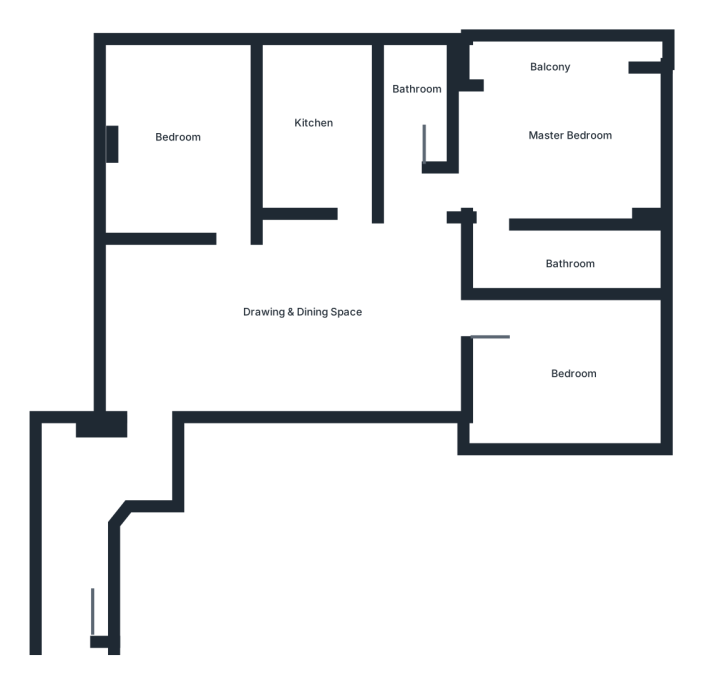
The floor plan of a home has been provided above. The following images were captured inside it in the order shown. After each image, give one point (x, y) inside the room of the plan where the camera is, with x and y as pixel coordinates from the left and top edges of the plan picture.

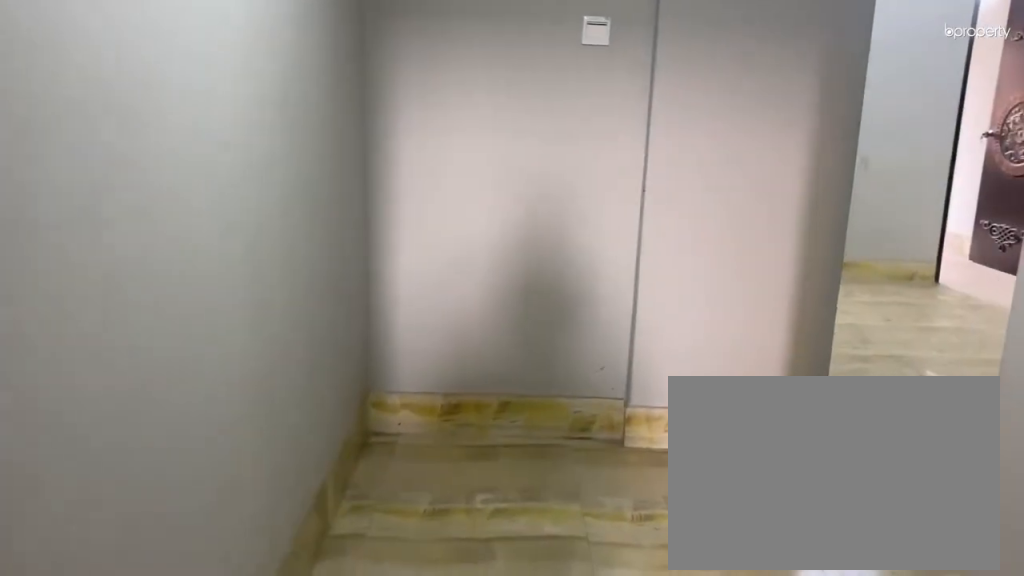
(71, 571)
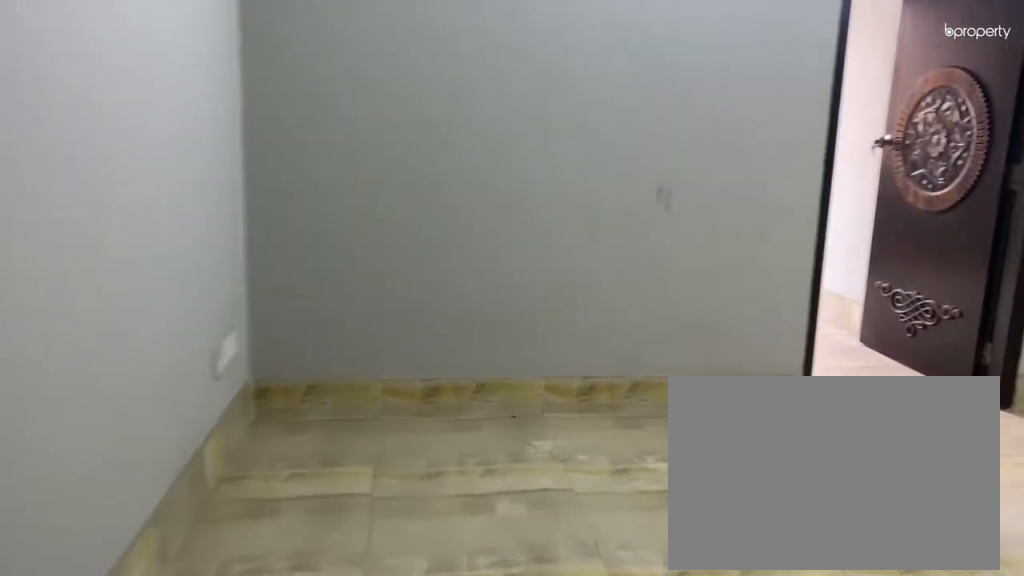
(179, 379)
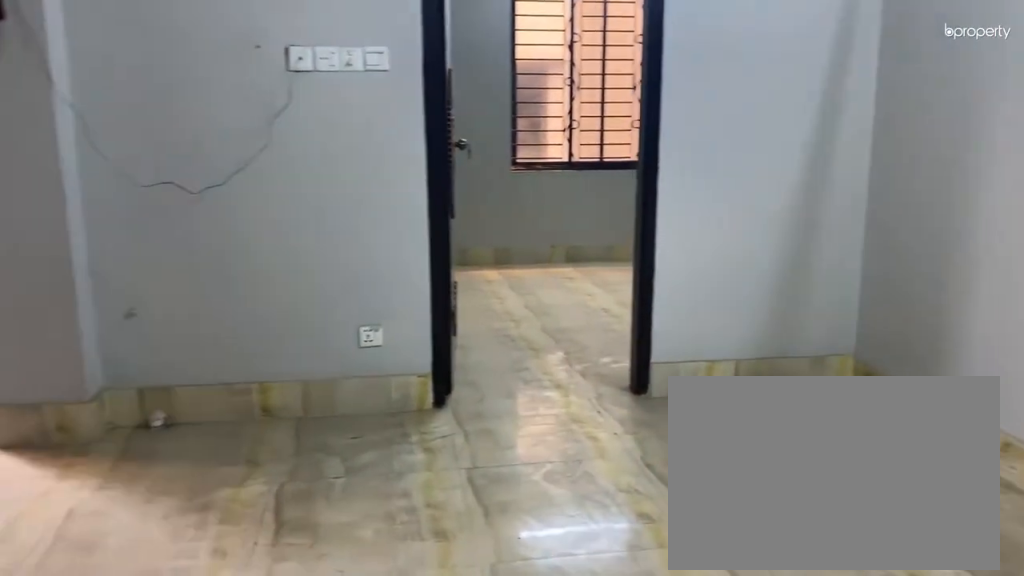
(297, 289)
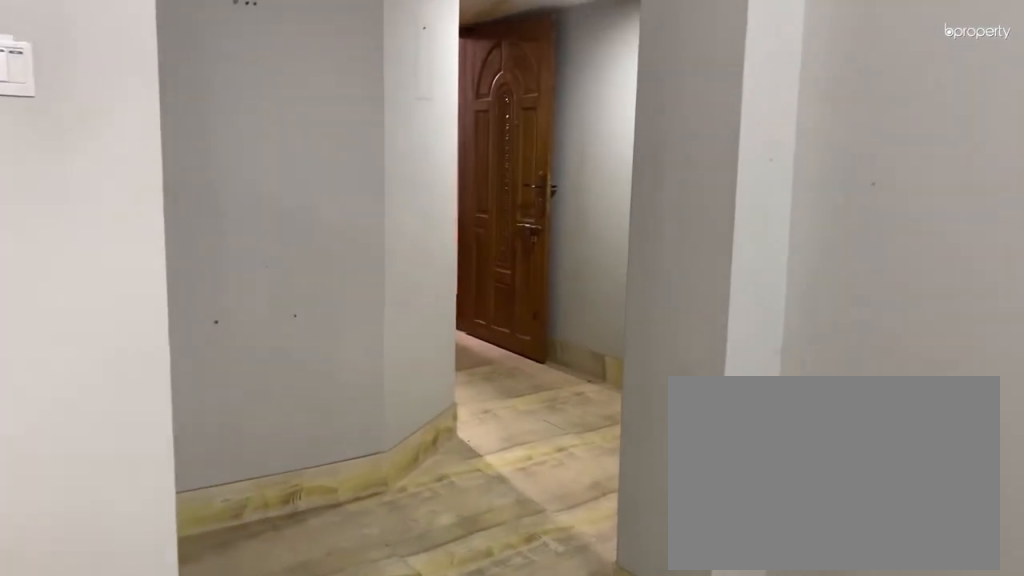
(298, 288)
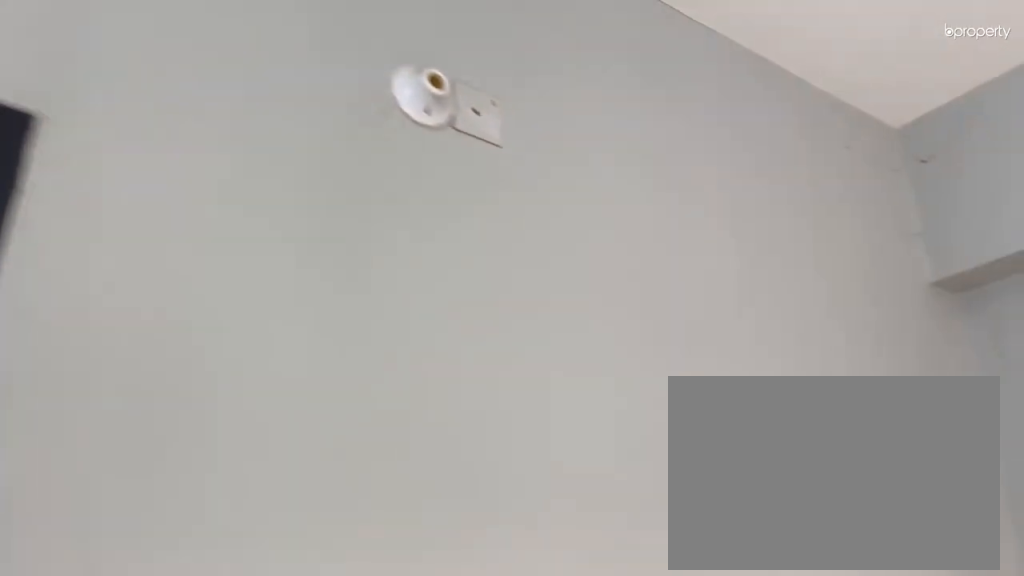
(169, 161)
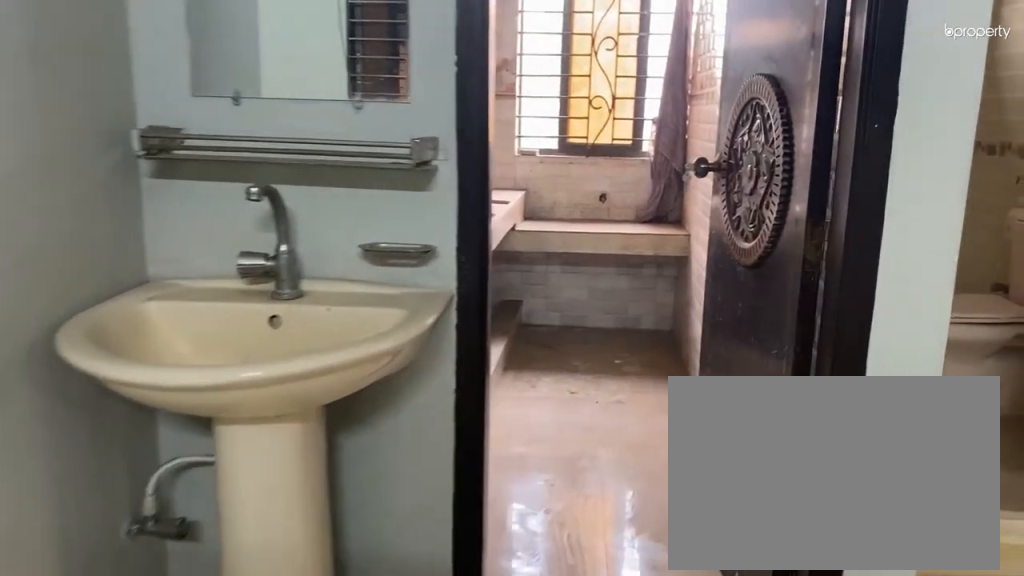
(342, 215)
